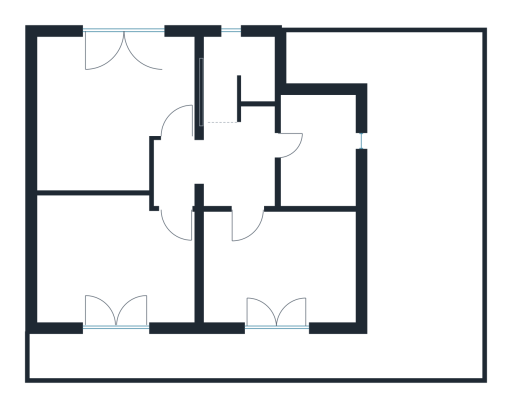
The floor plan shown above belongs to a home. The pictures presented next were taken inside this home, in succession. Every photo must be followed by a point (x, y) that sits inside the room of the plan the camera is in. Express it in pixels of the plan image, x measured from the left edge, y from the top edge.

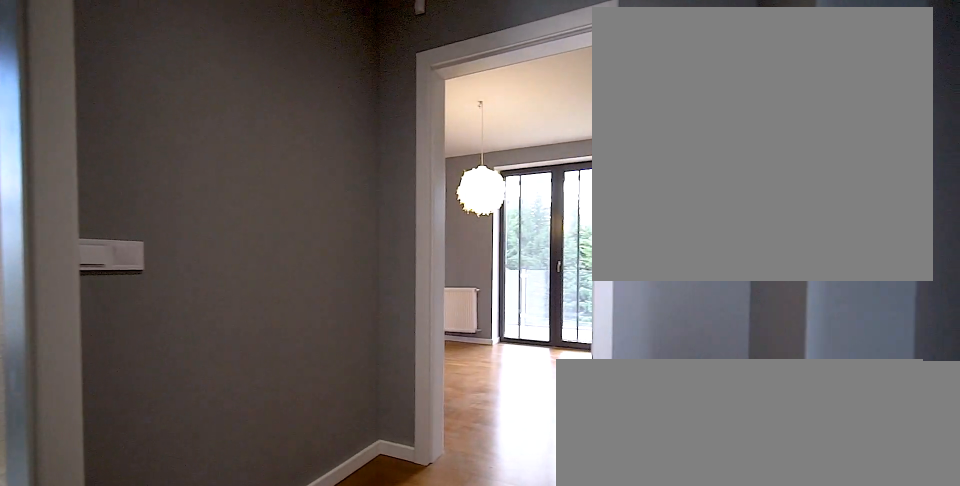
(230, 161)
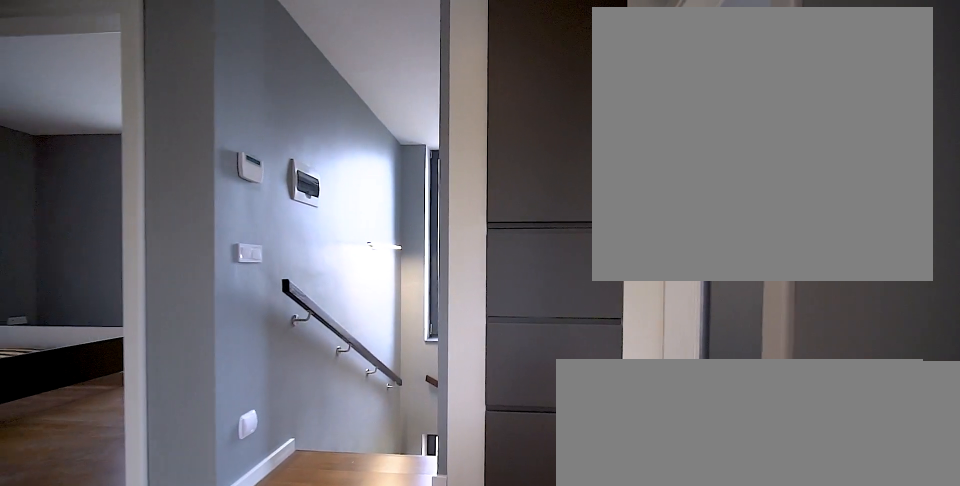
(230, 161)
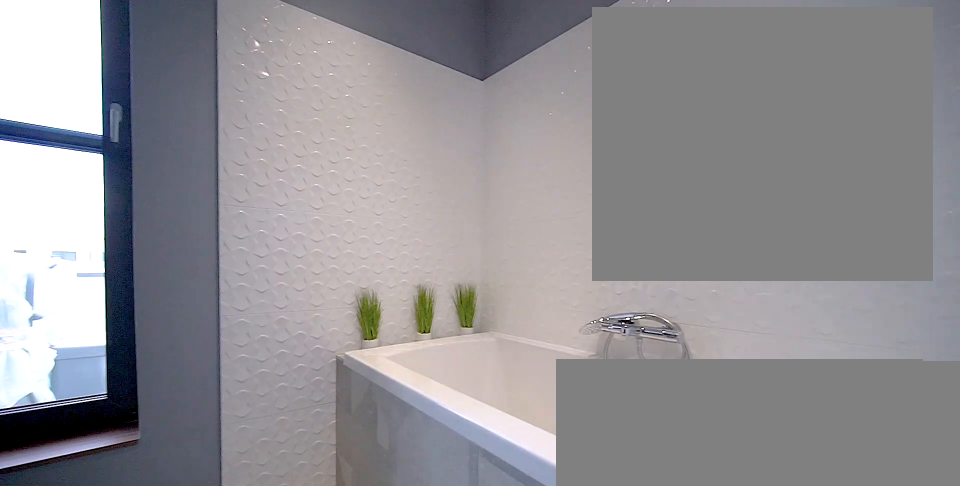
(322, 155)
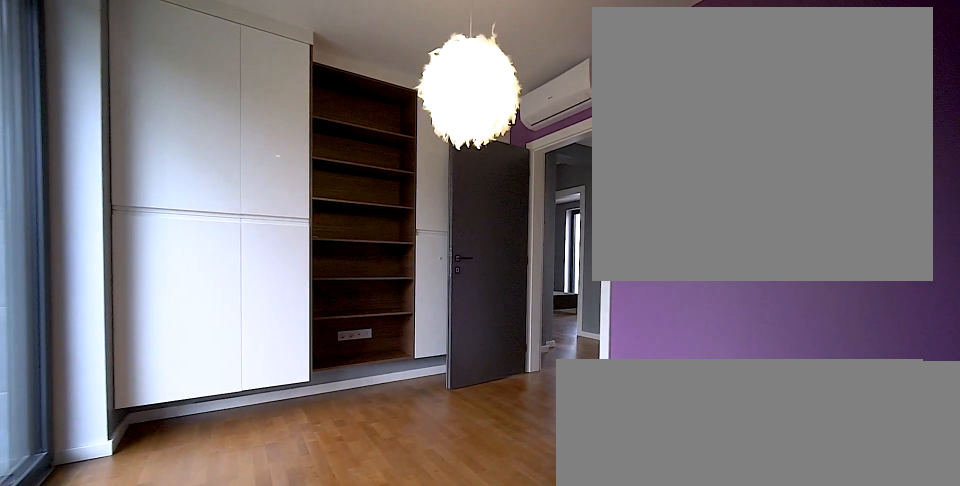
(277, 265)
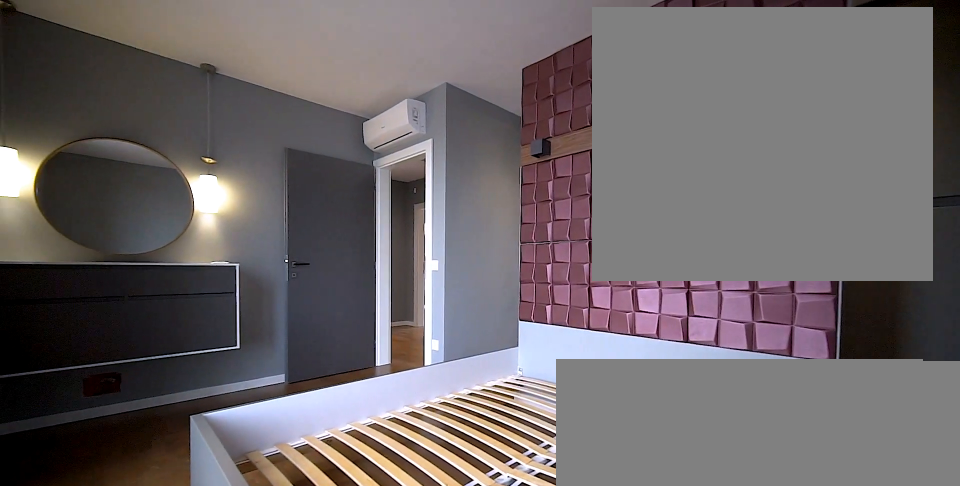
(114, 108)
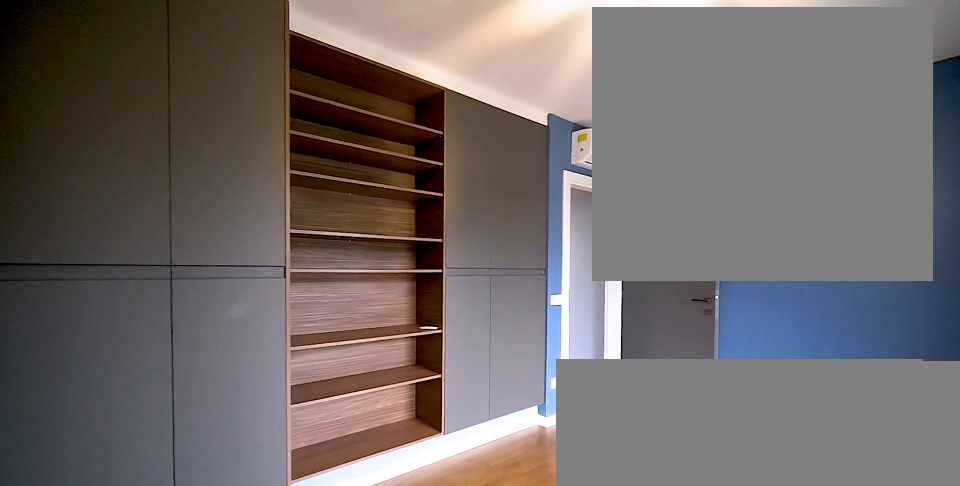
(123, 258)
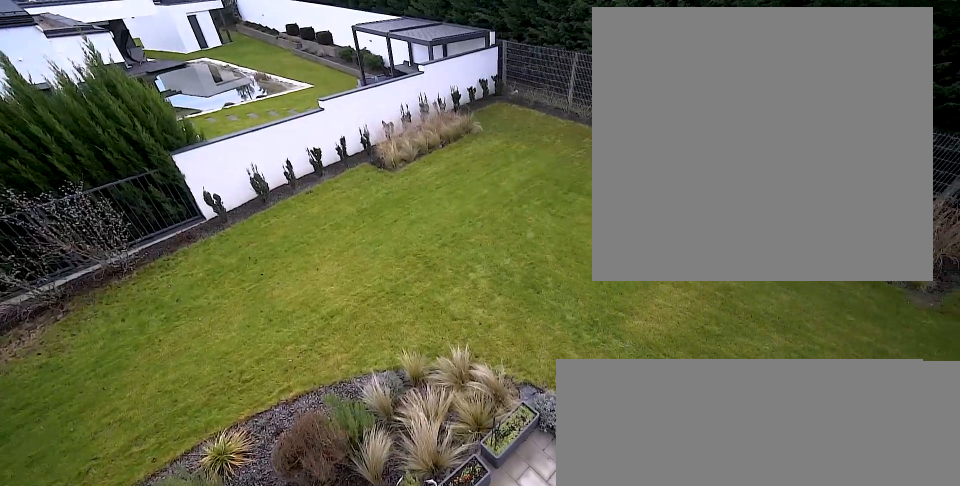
(427, 223)
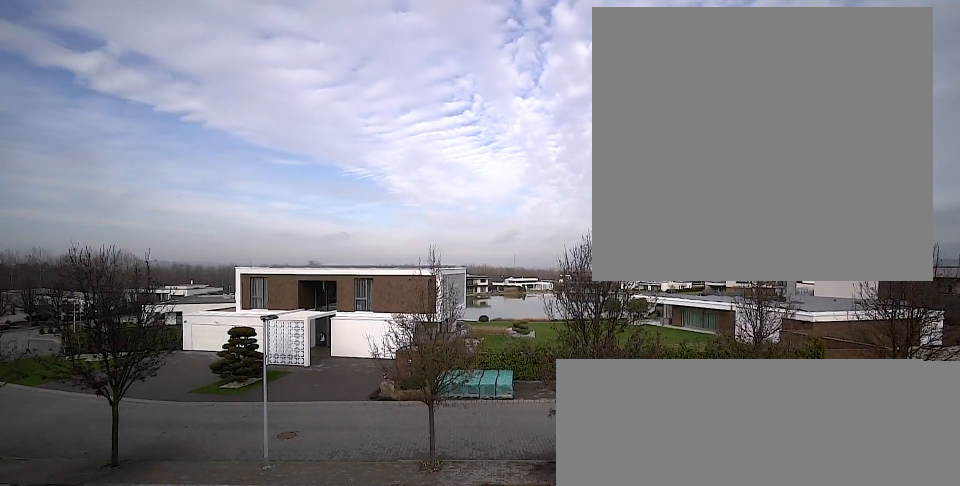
(427, 223)
